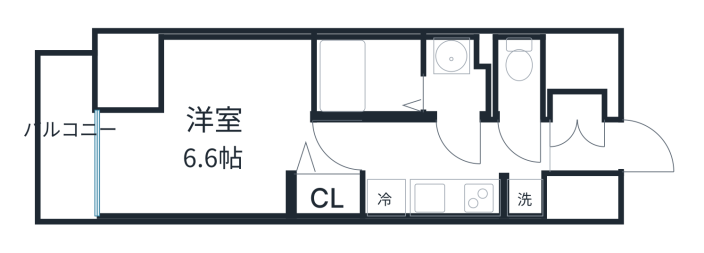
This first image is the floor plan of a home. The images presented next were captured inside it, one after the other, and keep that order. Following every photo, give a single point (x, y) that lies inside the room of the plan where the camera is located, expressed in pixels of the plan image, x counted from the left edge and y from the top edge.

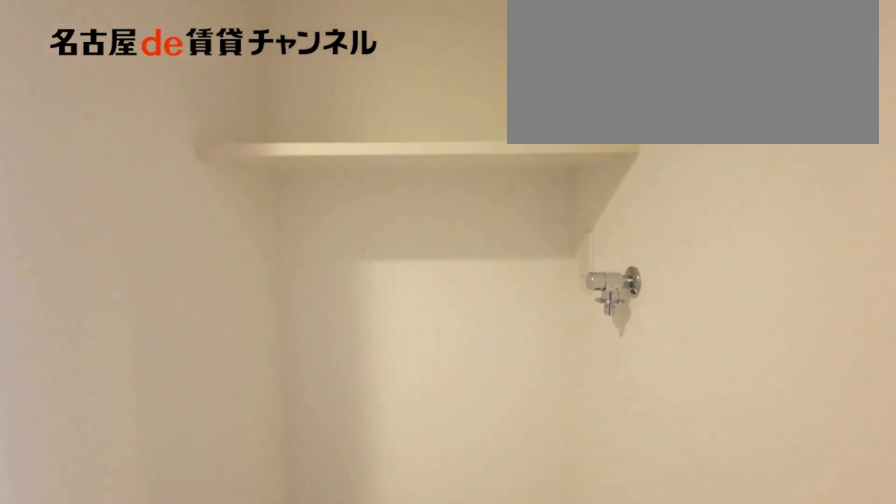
(522, 196)
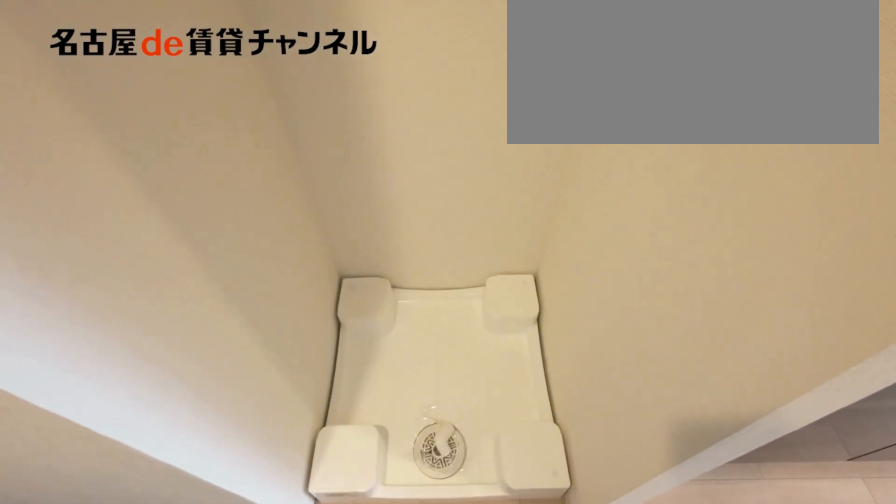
(522, 196)
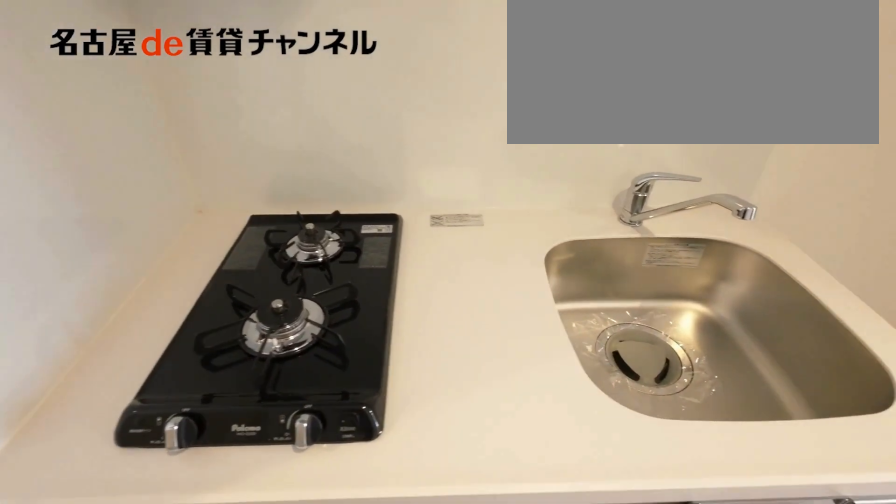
(432, 194)
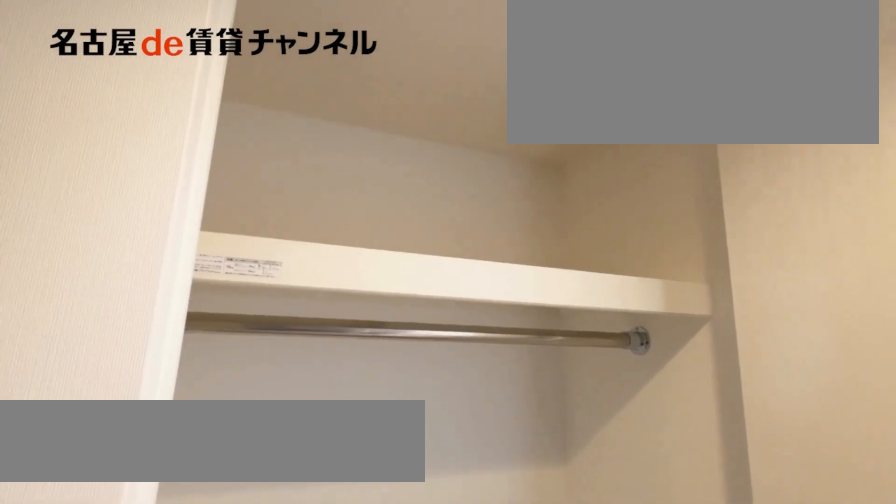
(325, 195)
